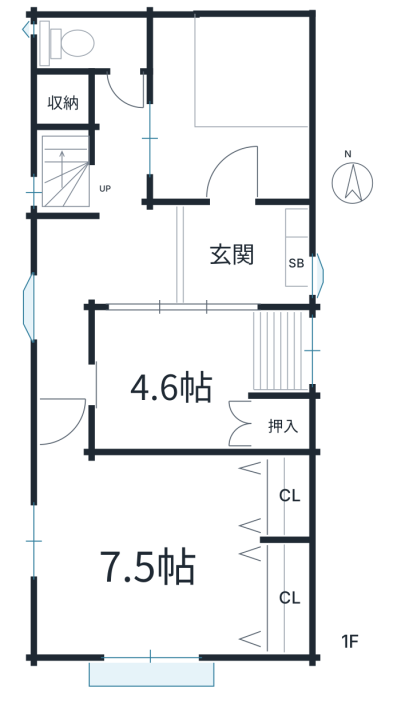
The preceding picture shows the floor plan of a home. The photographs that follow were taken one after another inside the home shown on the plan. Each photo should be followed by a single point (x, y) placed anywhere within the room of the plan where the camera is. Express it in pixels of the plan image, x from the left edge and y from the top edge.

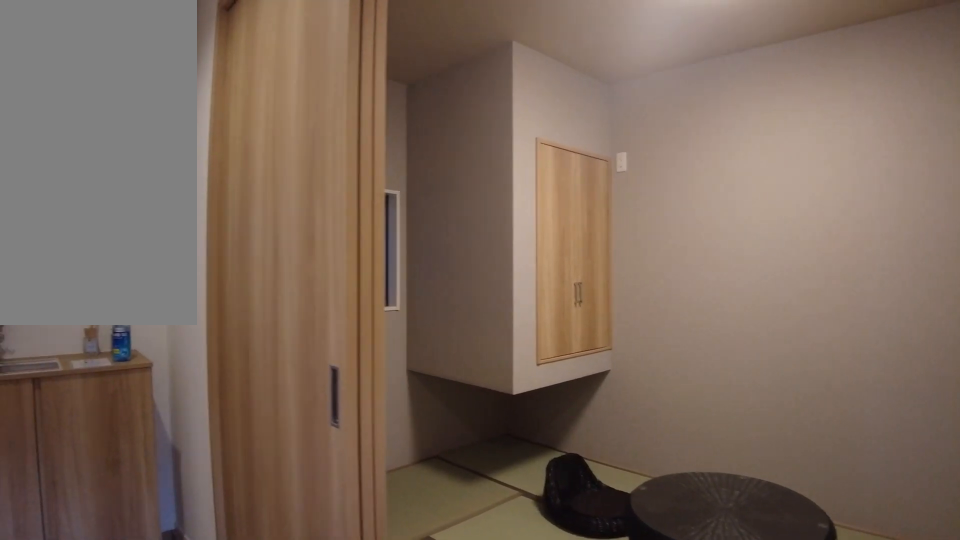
(222, 255)
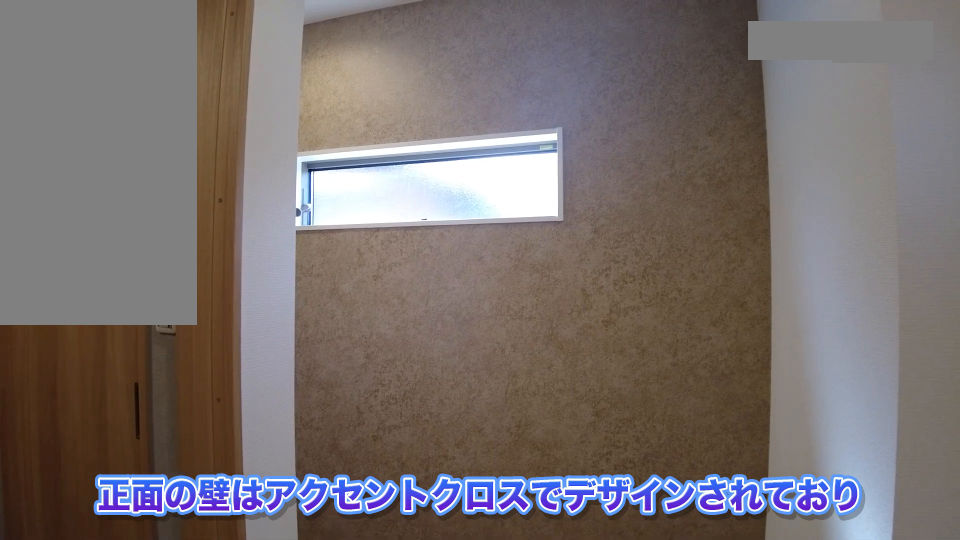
(91, 260)
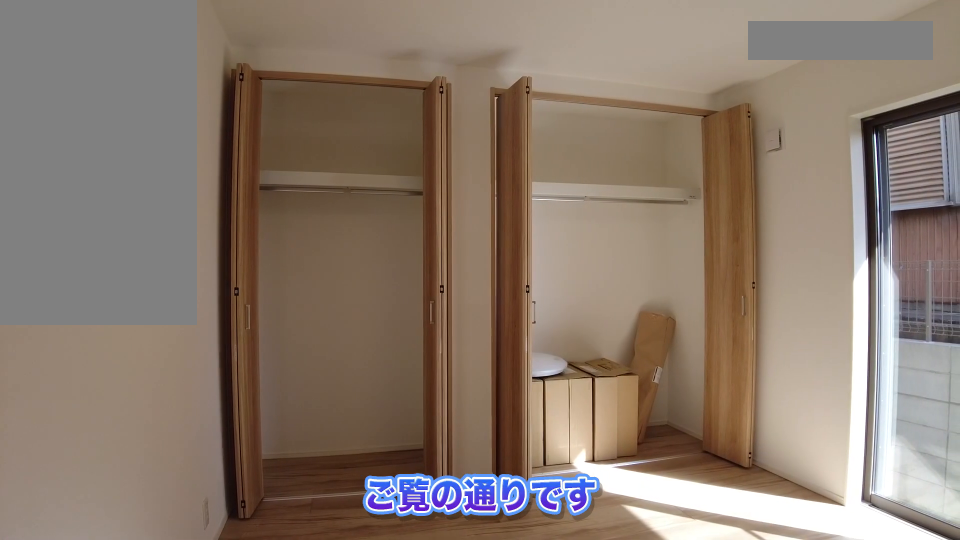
(162, 553)
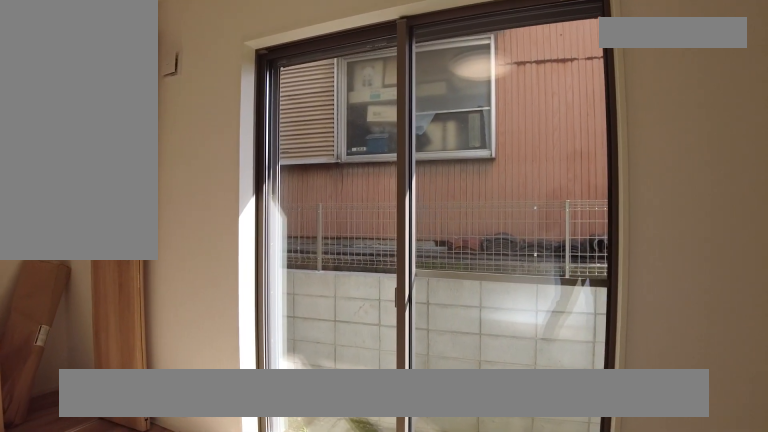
(160, 547)
